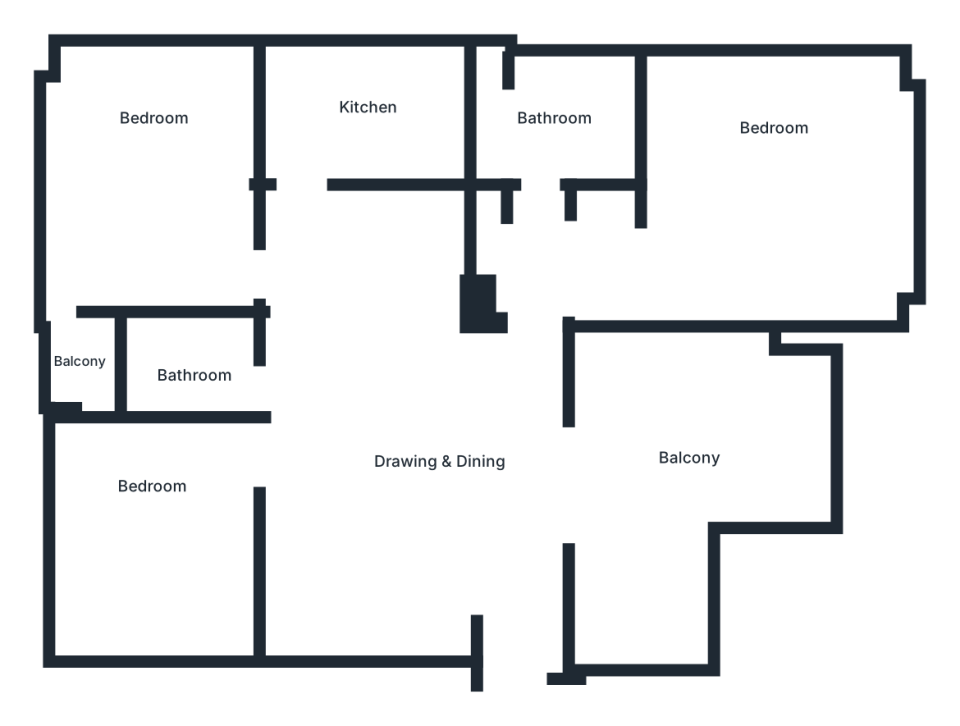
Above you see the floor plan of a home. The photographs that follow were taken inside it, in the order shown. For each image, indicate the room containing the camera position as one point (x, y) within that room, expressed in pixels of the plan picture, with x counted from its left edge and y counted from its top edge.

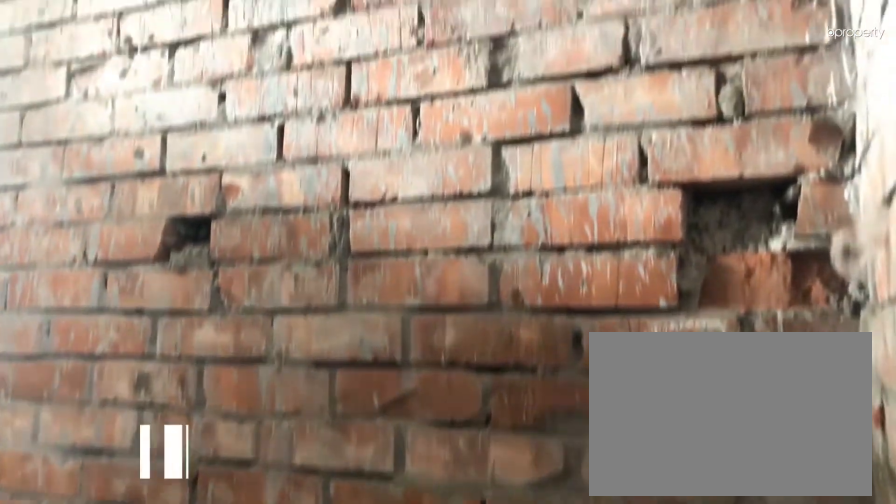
(191, 372)
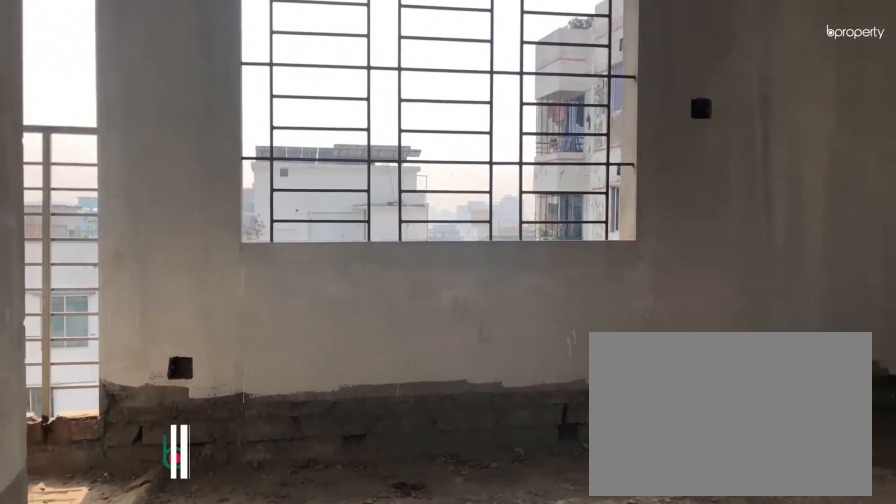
(147, 180)
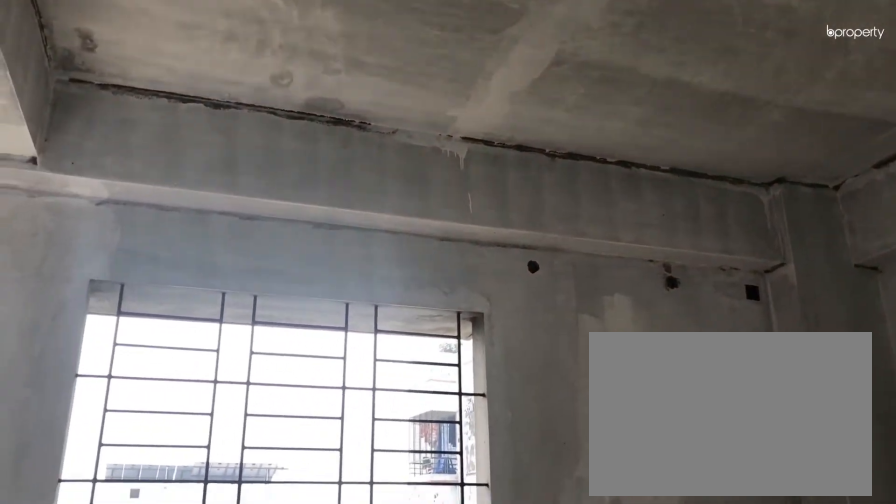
(147, 180)
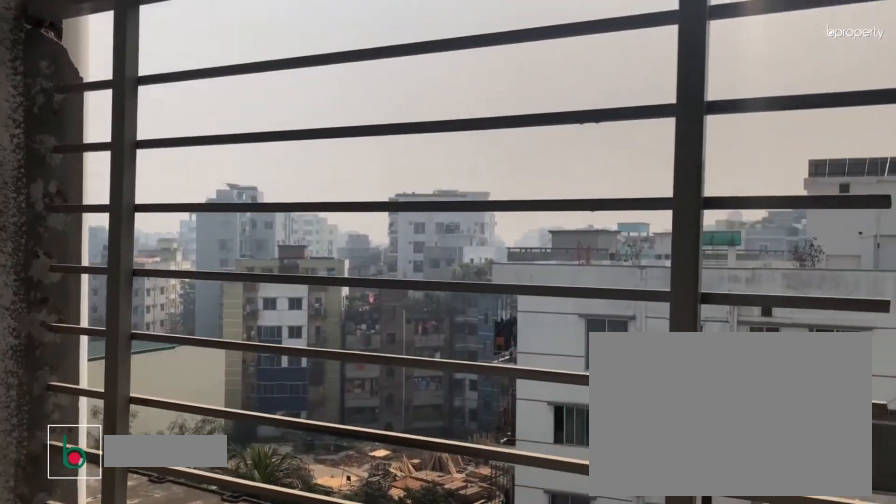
(83, 367)
